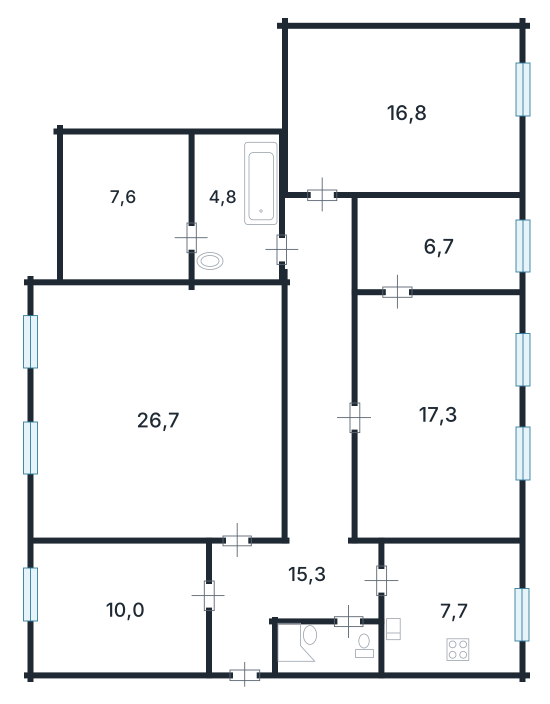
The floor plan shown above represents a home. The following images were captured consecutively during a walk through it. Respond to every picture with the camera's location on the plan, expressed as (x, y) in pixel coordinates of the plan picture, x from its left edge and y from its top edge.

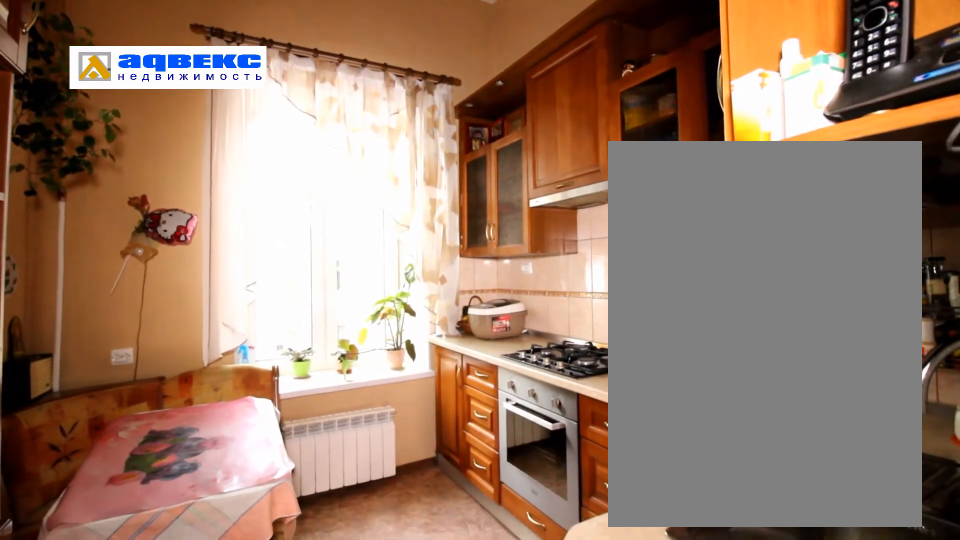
(462, 641)
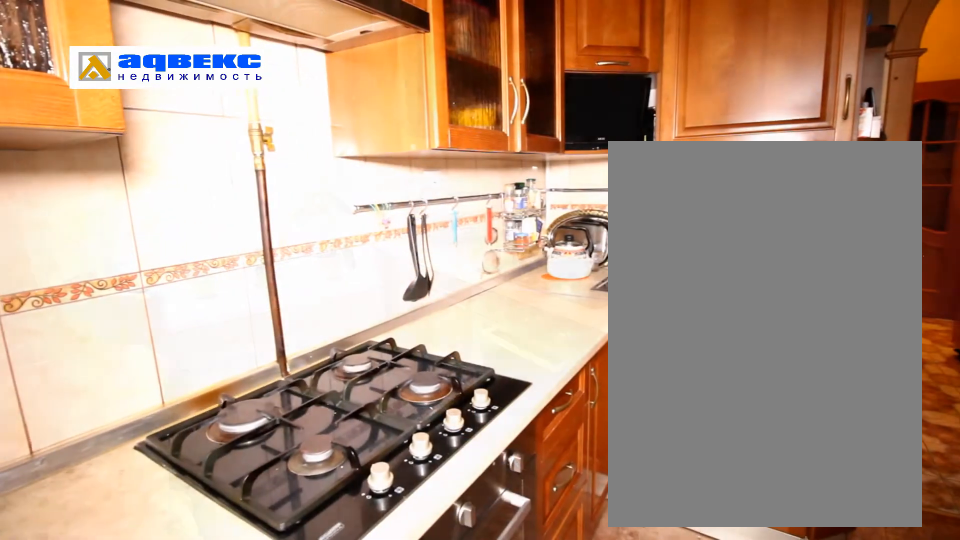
(462, 641)
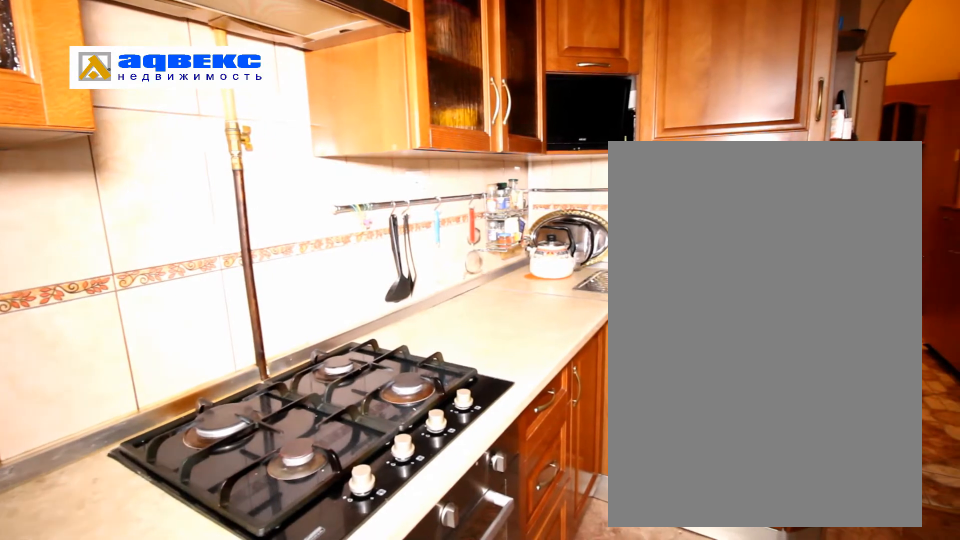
(462, 641)
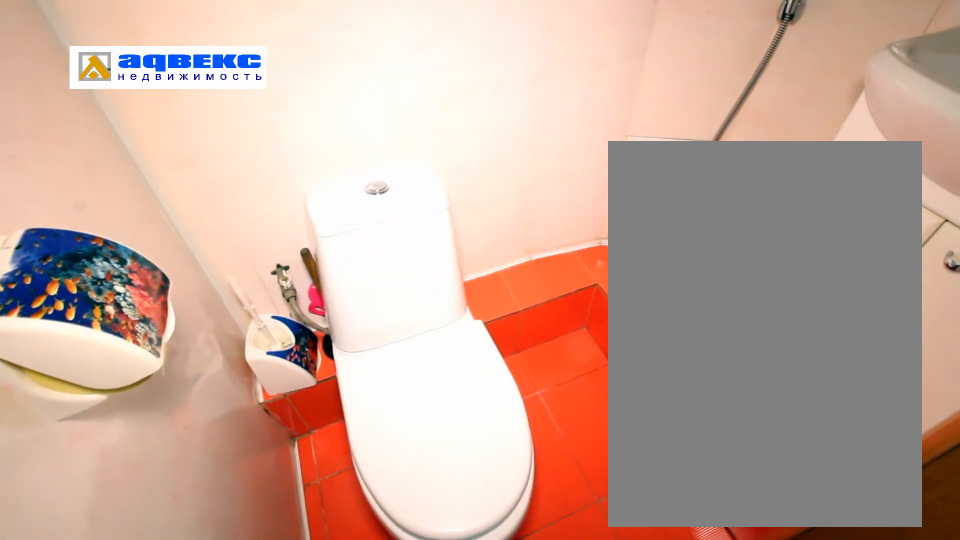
(324, 671)
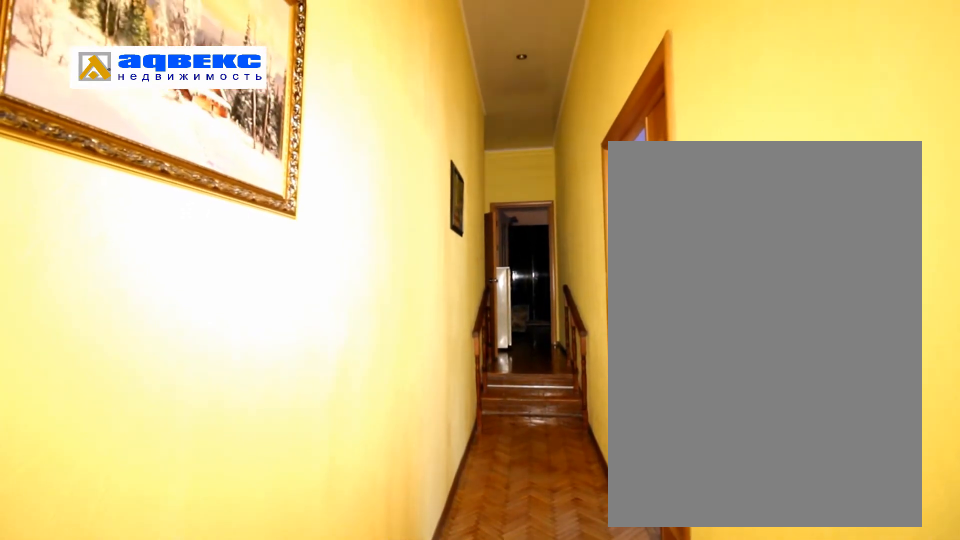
(319, 392)
